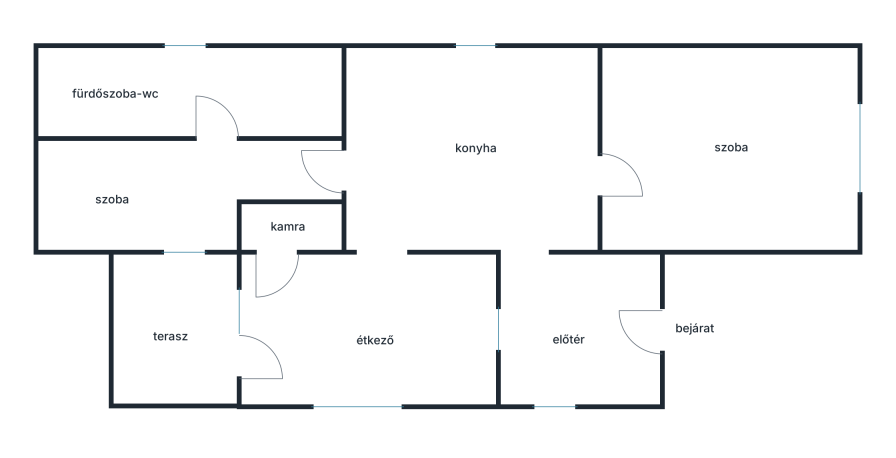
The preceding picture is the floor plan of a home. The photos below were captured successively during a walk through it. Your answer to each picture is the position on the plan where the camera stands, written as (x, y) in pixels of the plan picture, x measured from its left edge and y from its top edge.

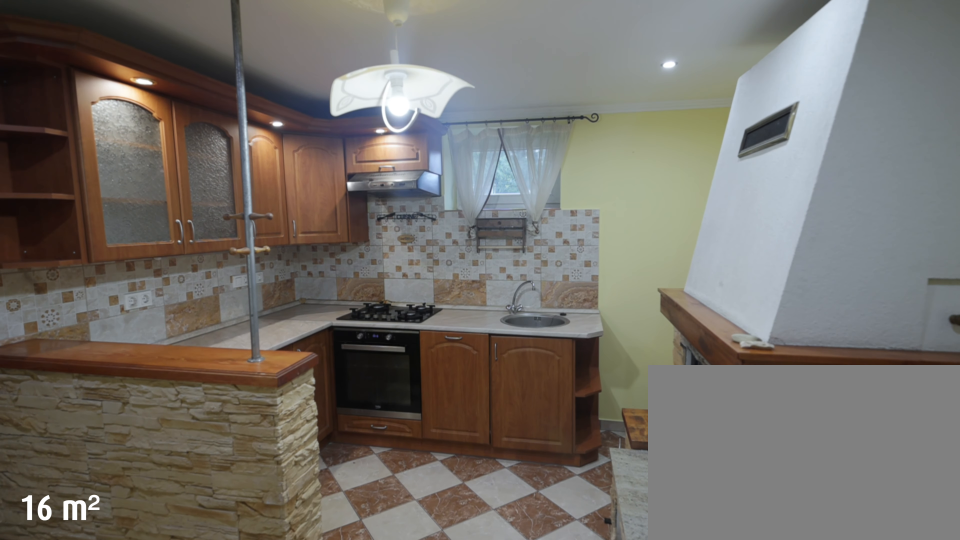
(510, 191)
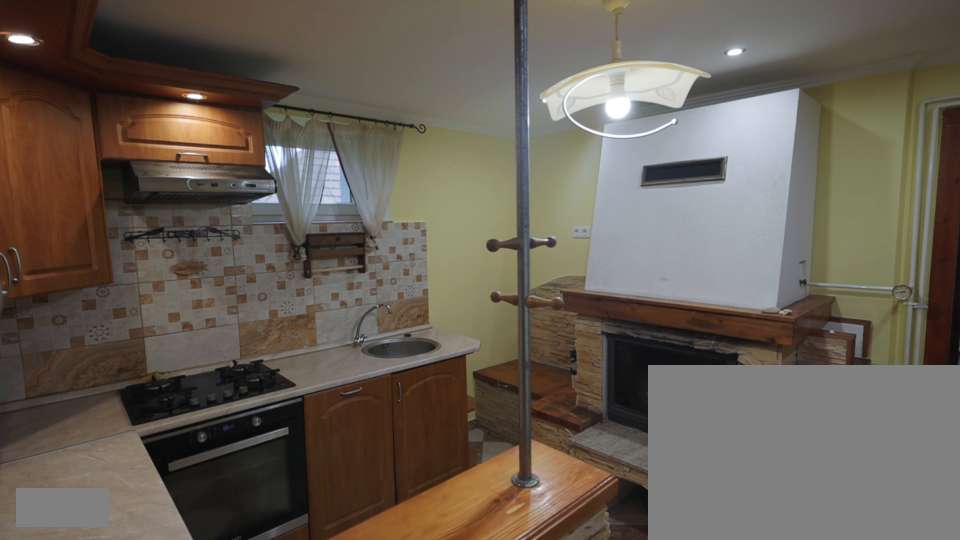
(398, 178)
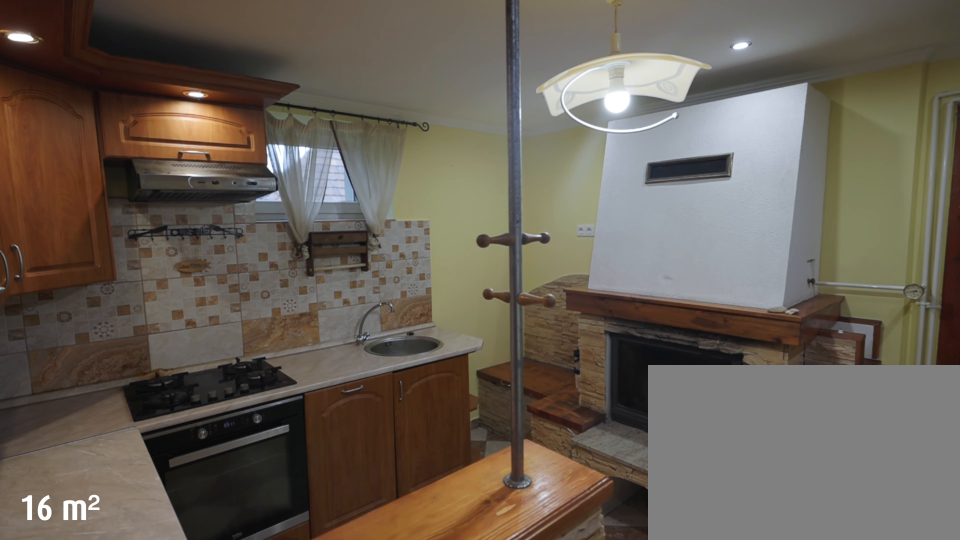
(403, 178)
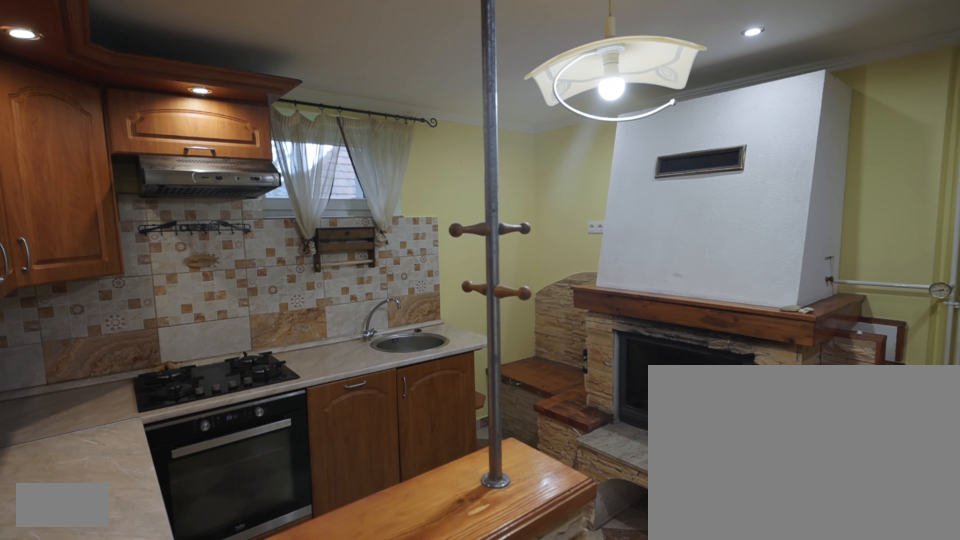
(418, 178)
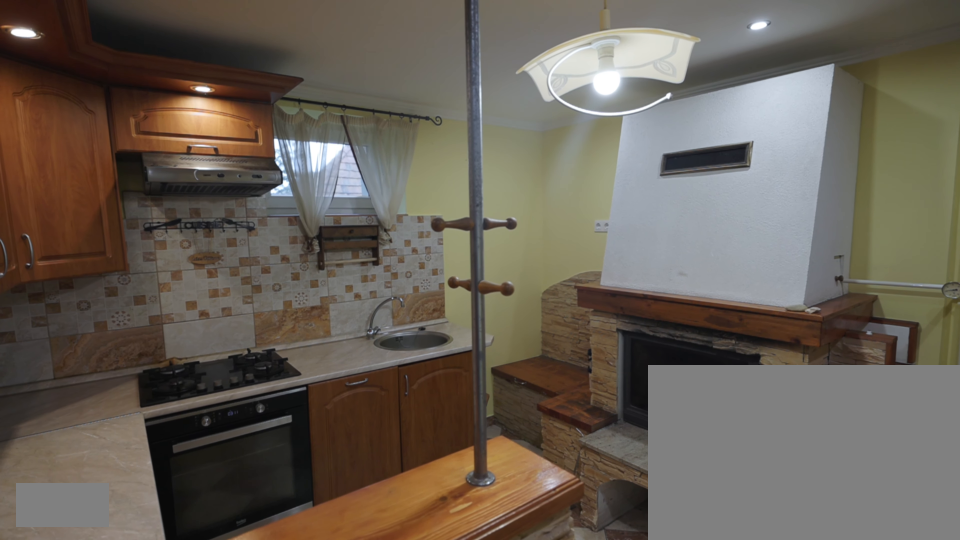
(427, 178)
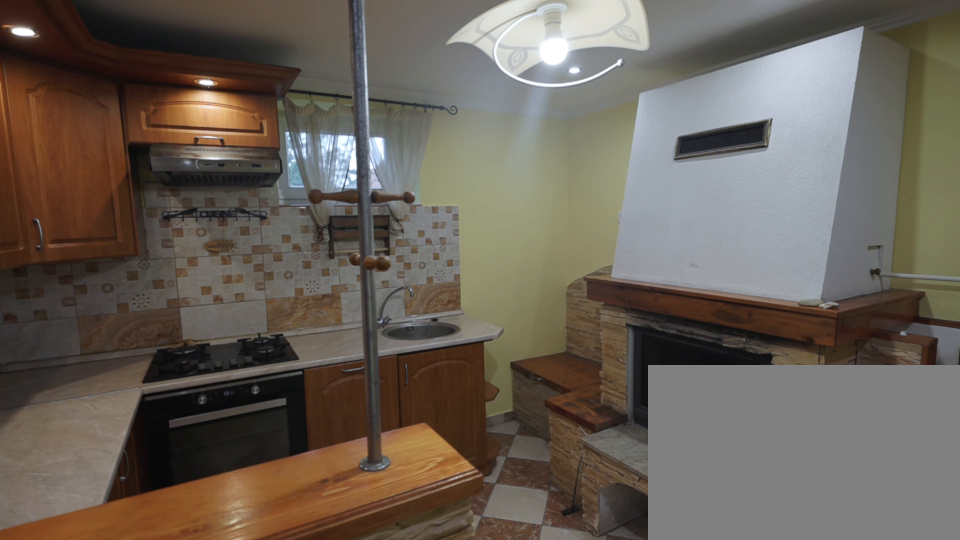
(468, 178)
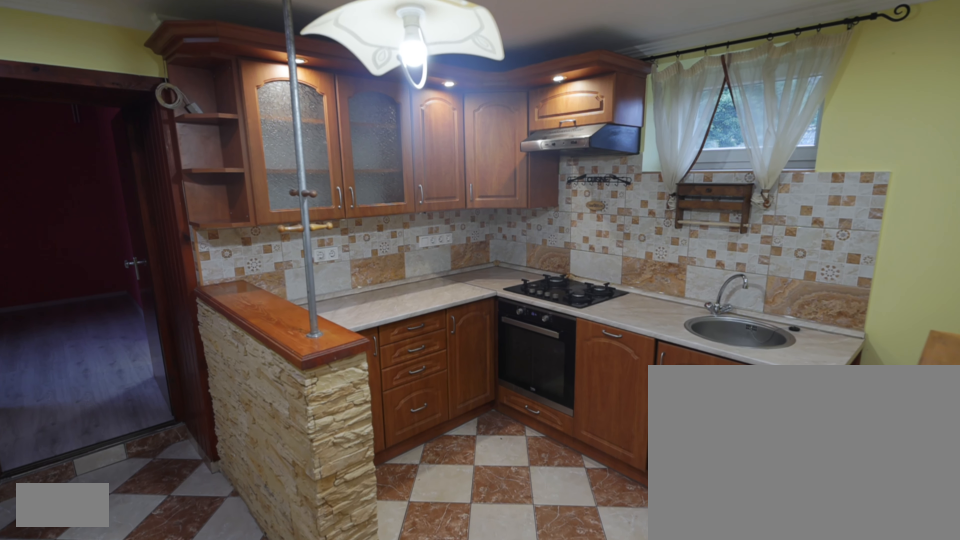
(507, 156)
